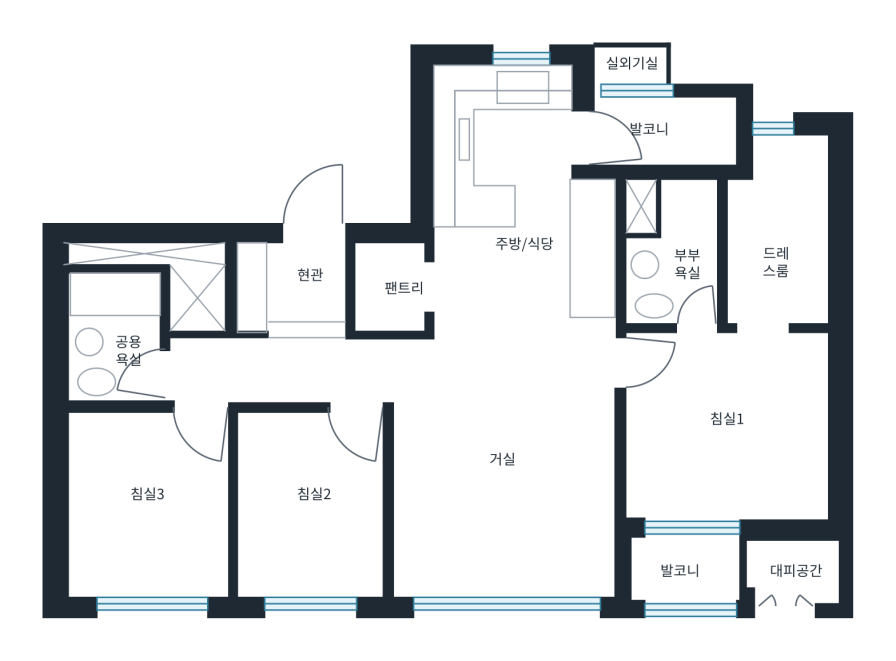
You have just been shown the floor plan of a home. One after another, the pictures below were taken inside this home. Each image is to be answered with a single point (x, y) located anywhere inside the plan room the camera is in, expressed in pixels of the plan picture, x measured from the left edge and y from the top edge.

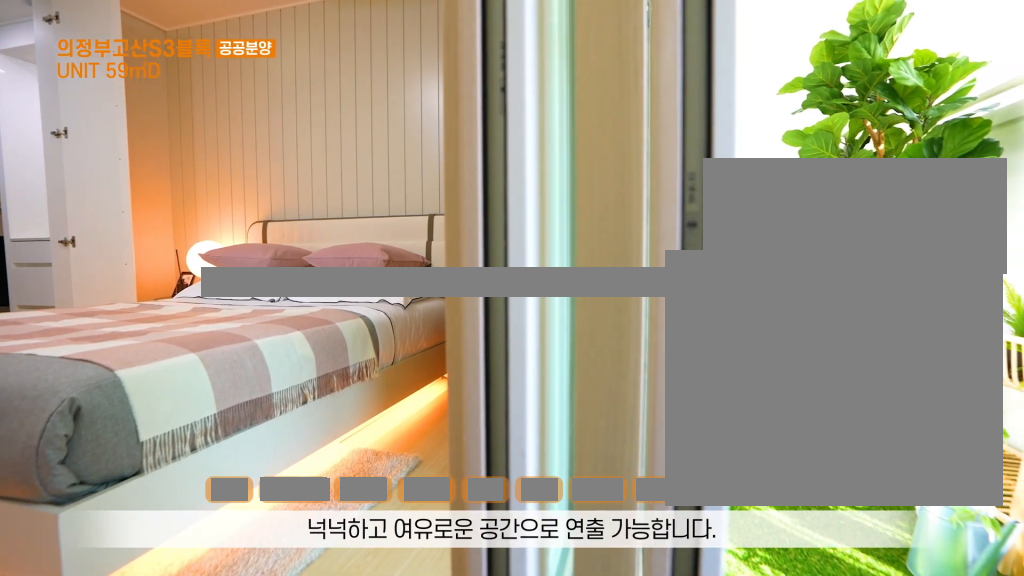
(727, 401)
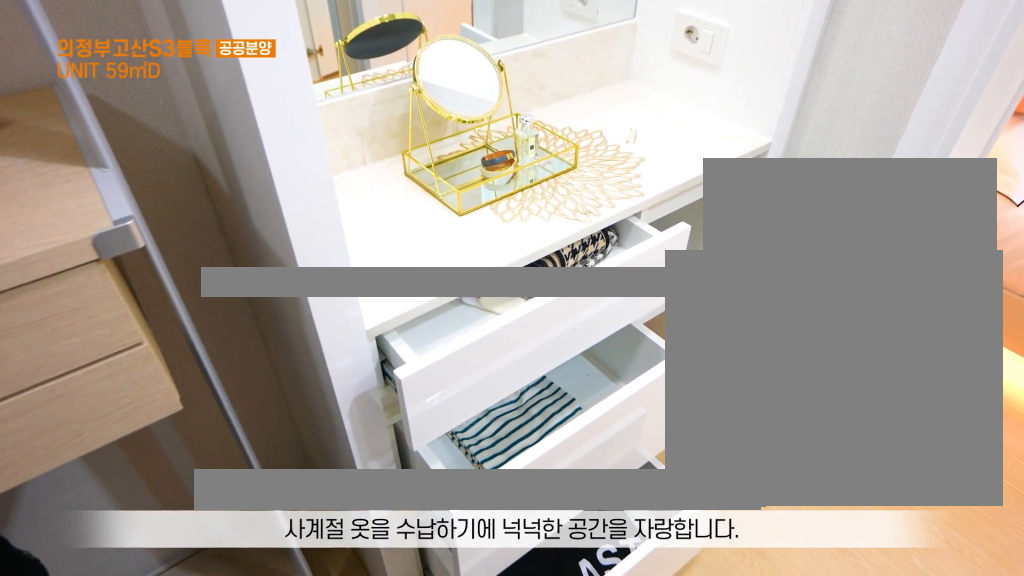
(776, 233)
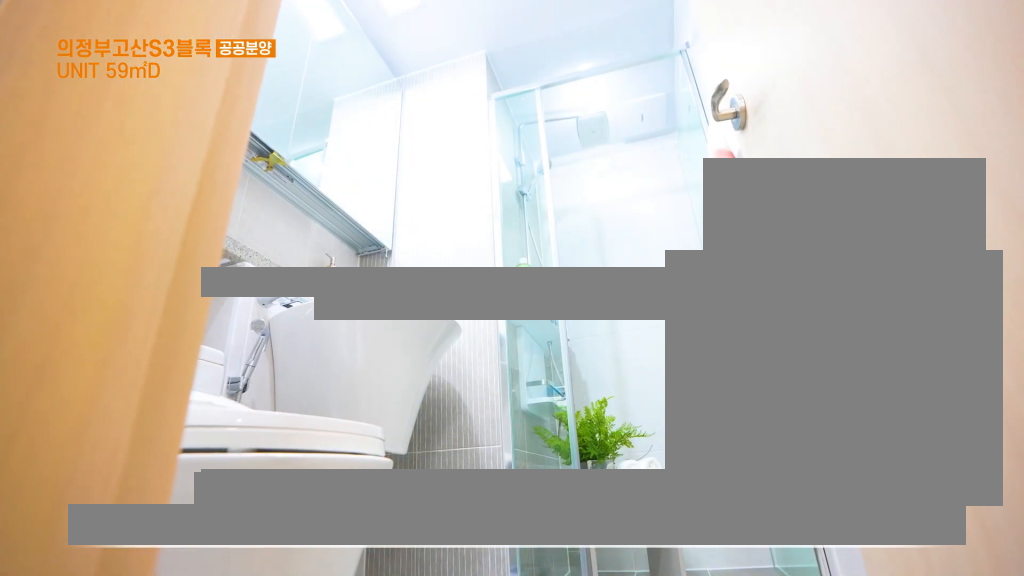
(688, 244)
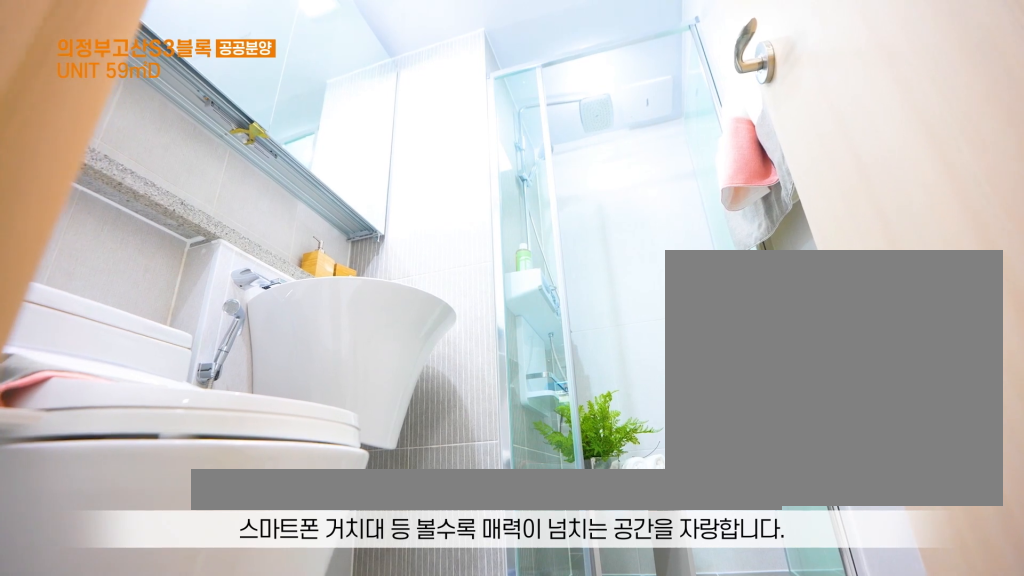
(687, 244)
